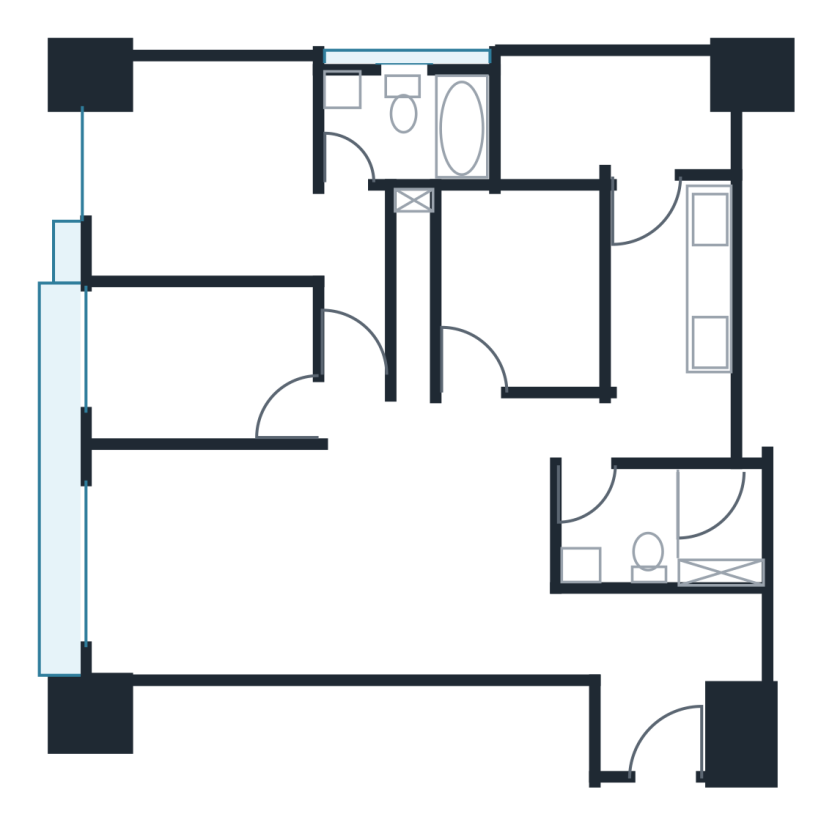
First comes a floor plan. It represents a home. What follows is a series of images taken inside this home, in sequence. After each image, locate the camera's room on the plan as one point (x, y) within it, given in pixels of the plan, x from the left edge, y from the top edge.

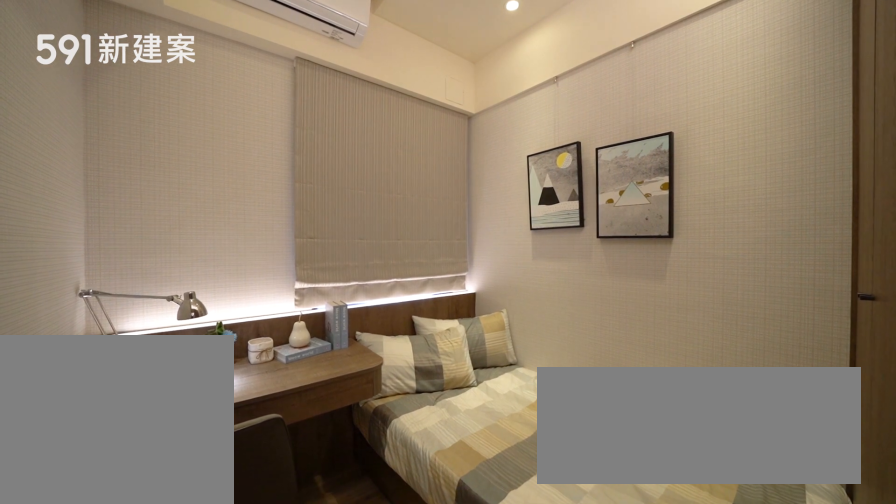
(526, 289)
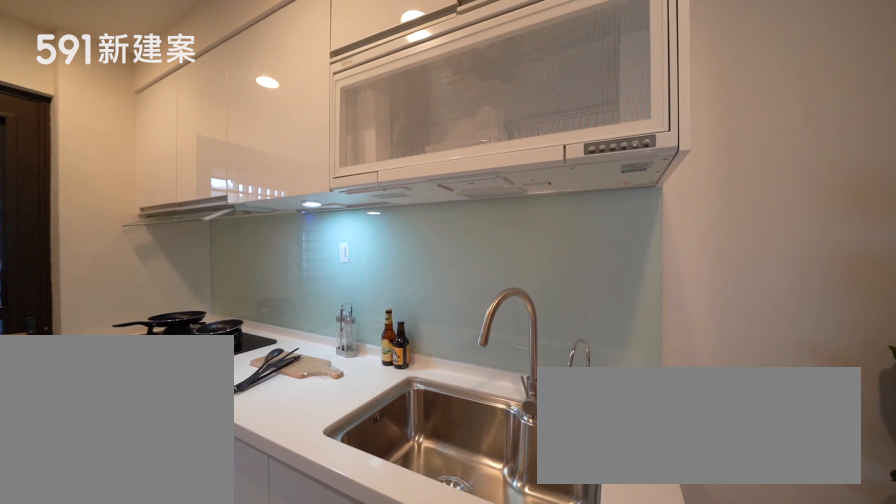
(677, 327)
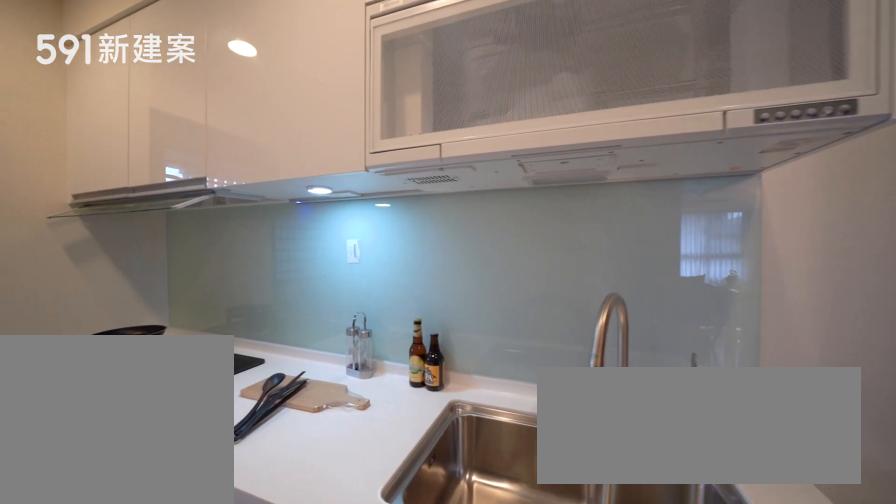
(677, 327)
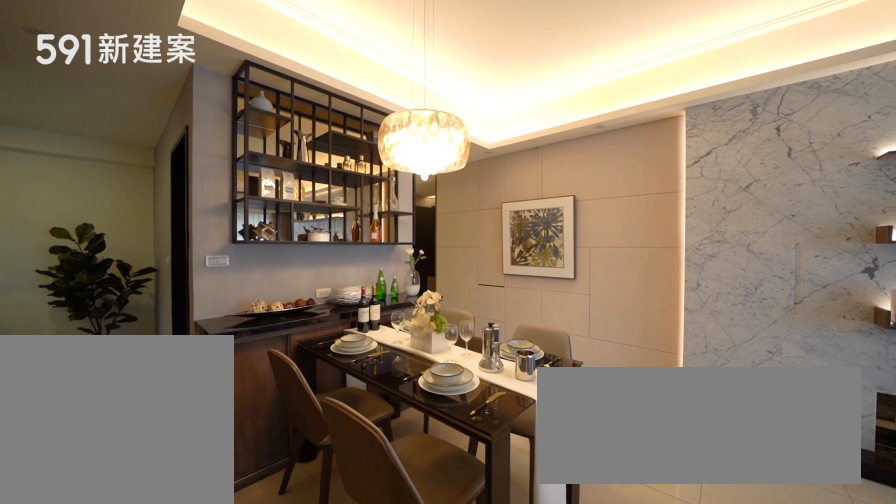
(478, 505)
